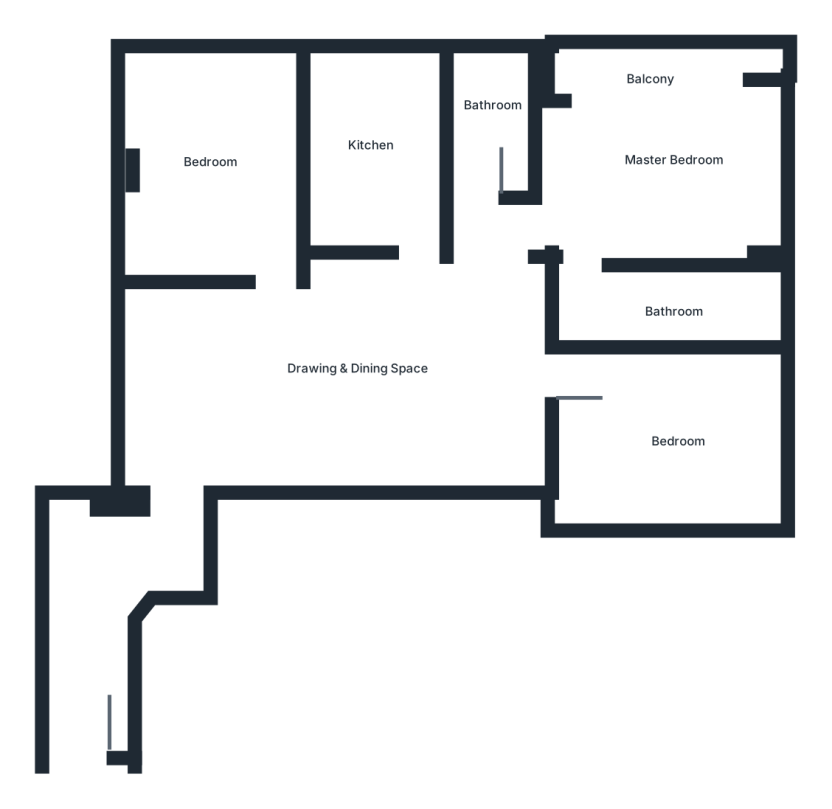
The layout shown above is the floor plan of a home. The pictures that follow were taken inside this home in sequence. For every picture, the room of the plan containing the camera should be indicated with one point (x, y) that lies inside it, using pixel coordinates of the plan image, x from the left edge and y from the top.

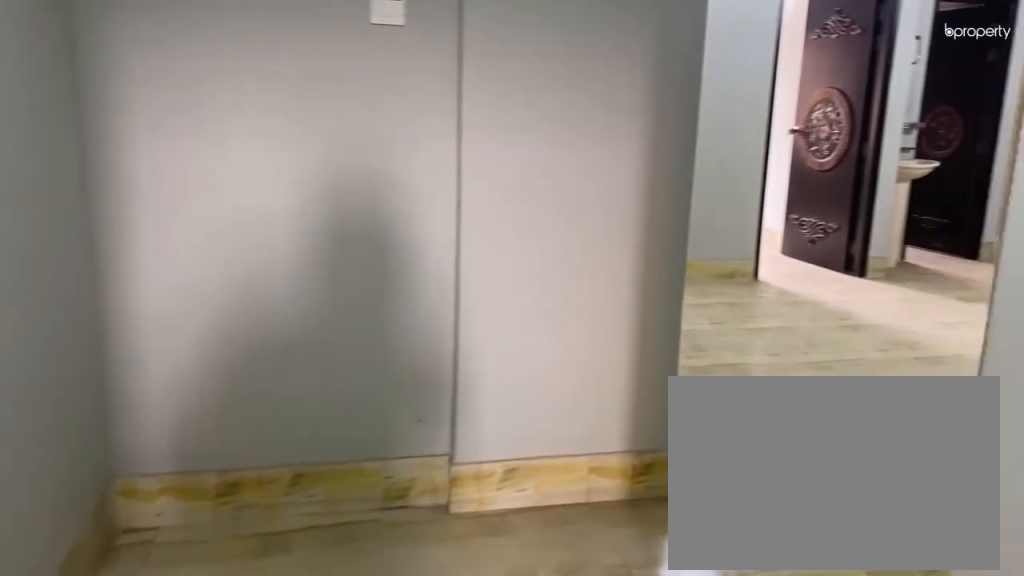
(84, 675)
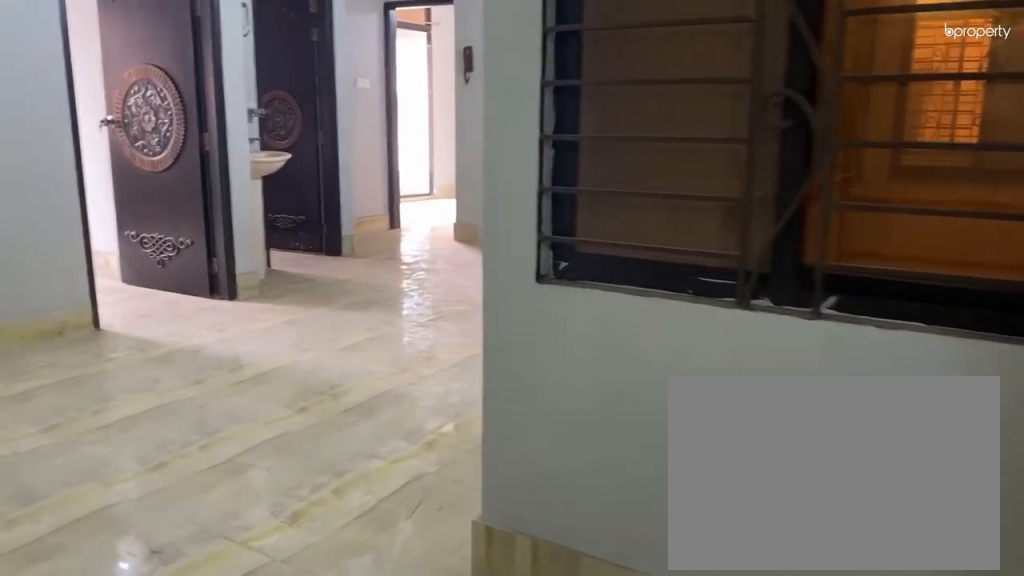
(212, 448)
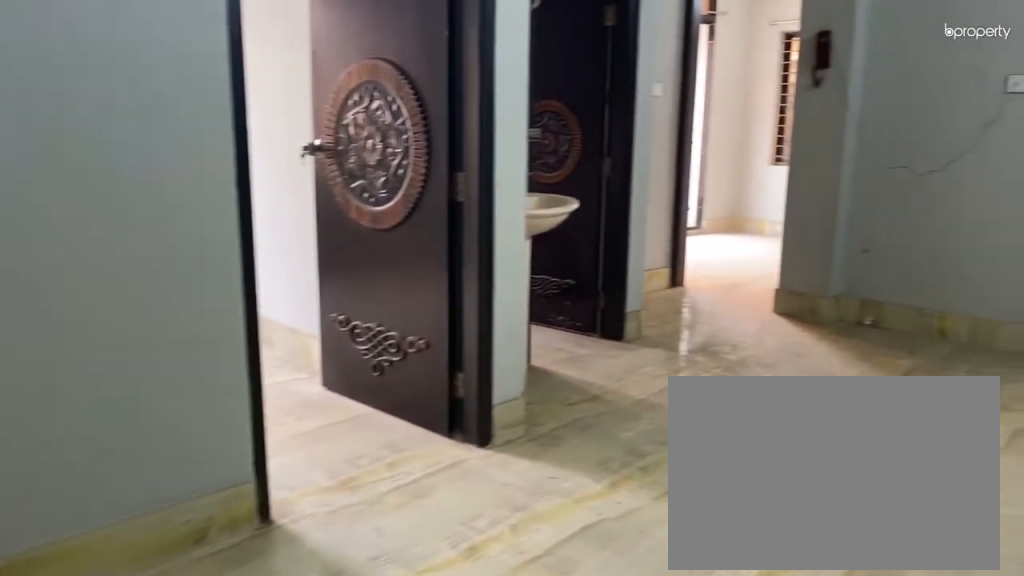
(212, 448)
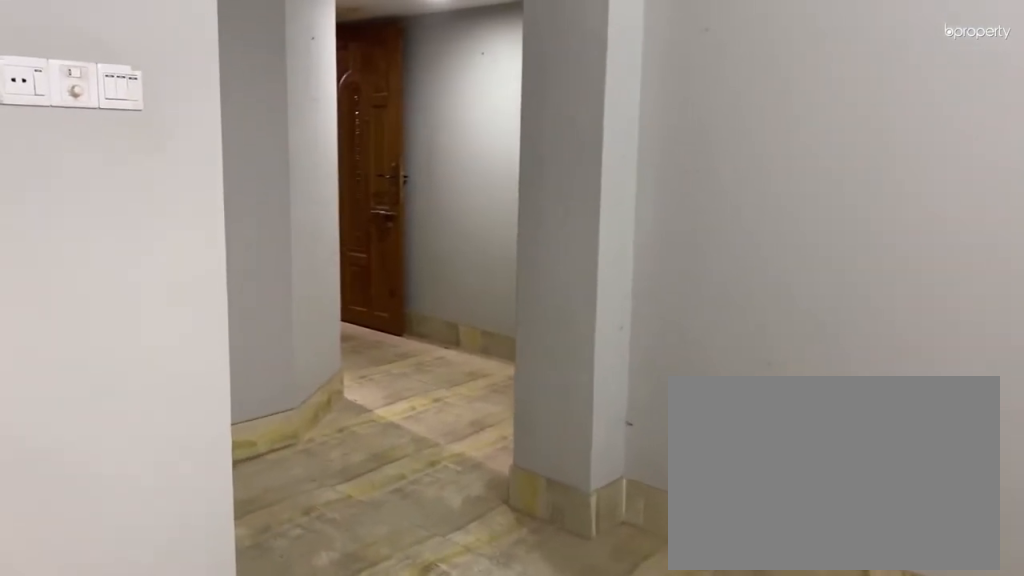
(352, 341)
